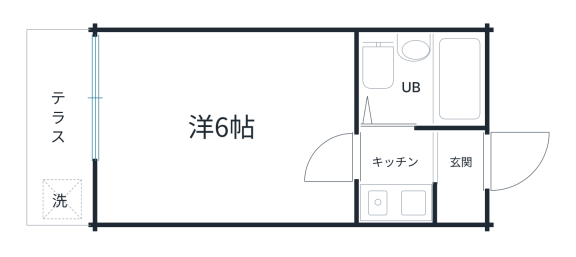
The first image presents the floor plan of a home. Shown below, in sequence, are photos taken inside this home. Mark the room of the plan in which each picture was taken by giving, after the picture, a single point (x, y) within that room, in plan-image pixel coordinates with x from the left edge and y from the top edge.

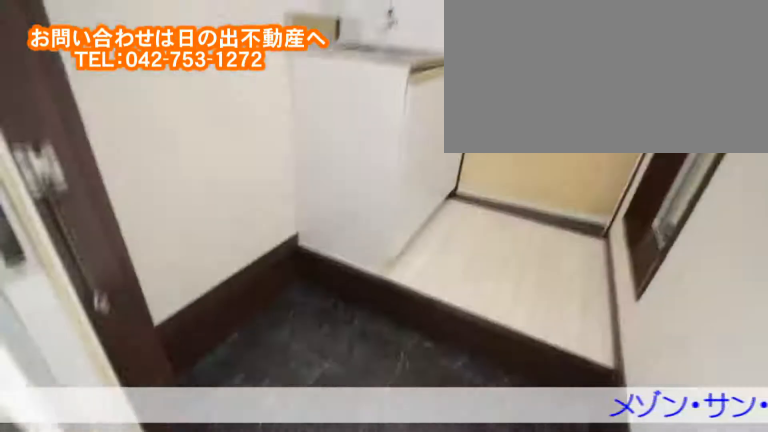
(441, 160)
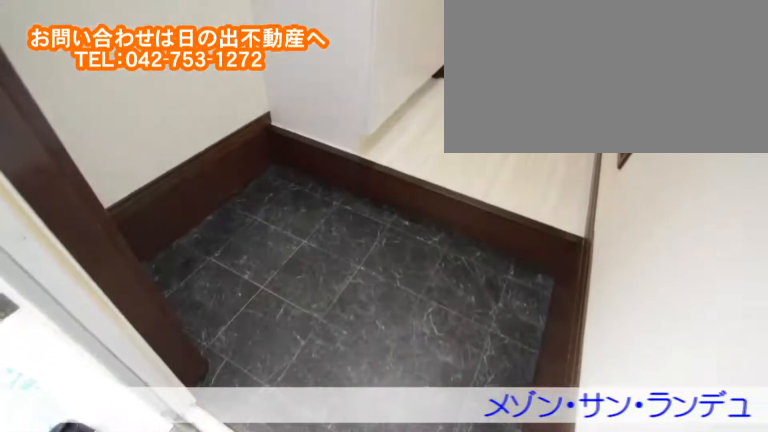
(441, 160)
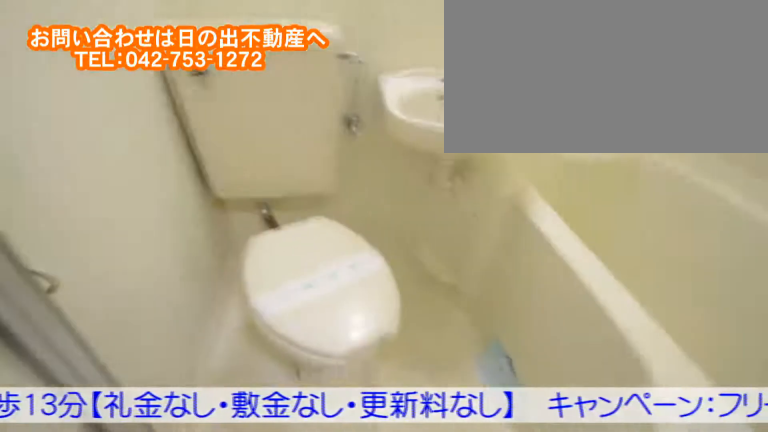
(448, 81)
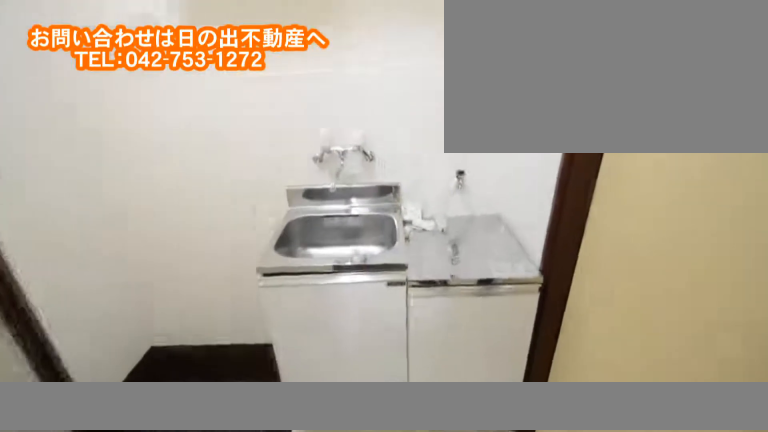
(396, 151)
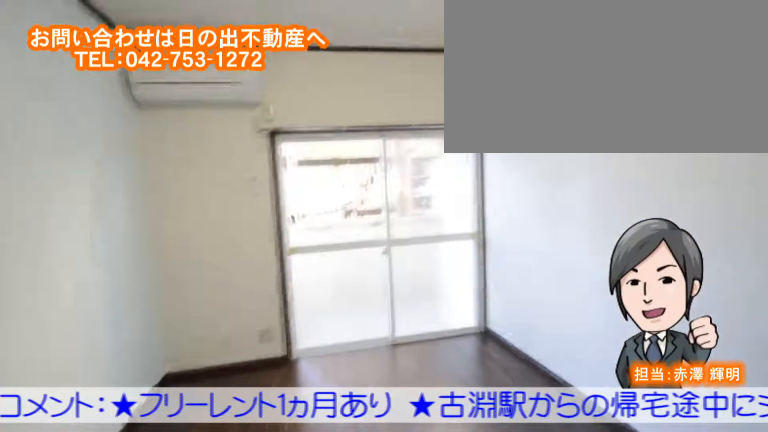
(156, 122)
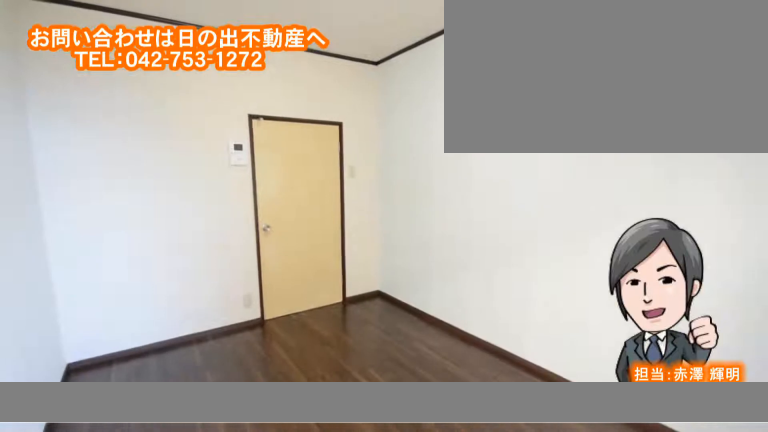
(156, 121)
